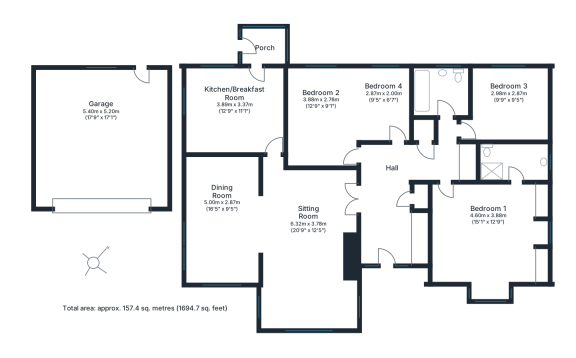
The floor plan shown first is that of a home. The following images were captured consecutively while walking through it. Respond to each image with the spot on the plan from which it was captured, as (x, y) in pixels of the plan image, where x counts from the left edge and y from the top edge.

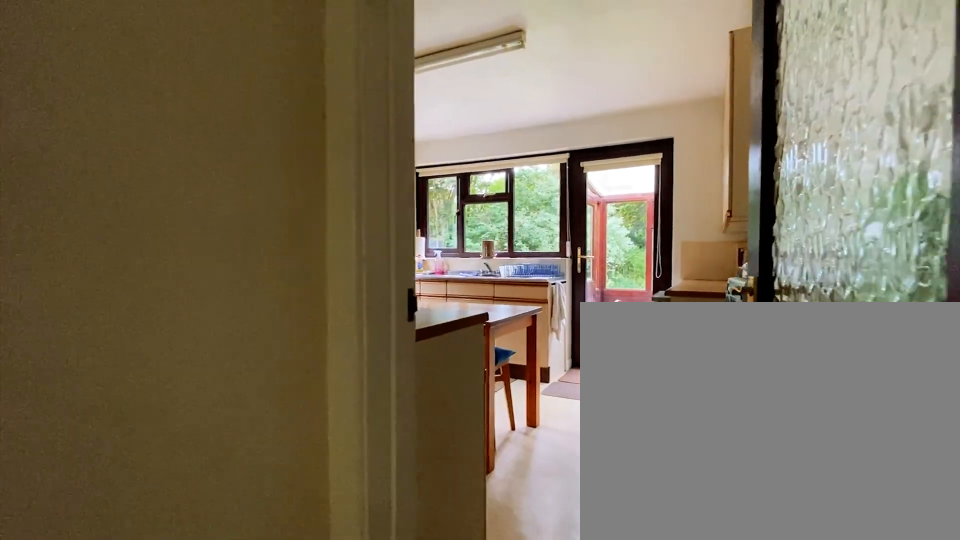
(272, 174)
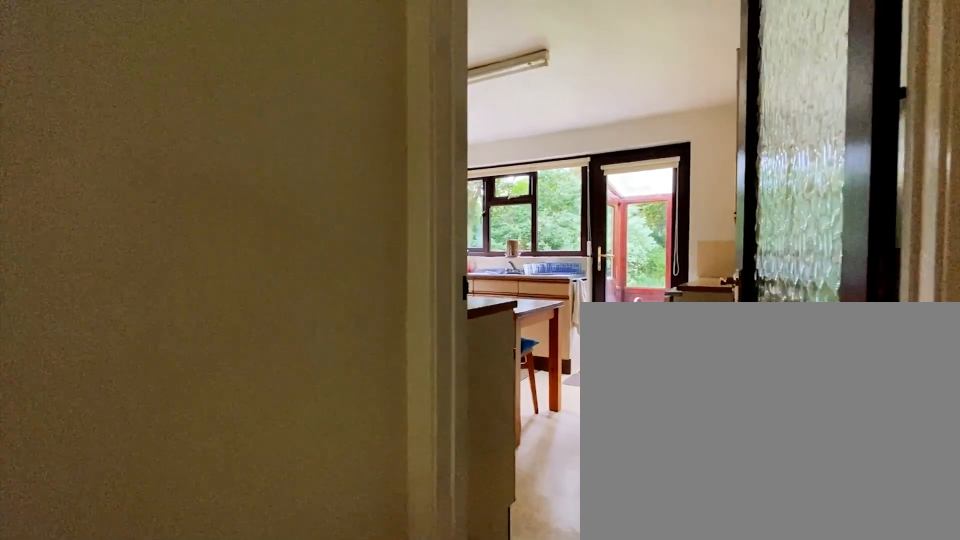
(272, 180)
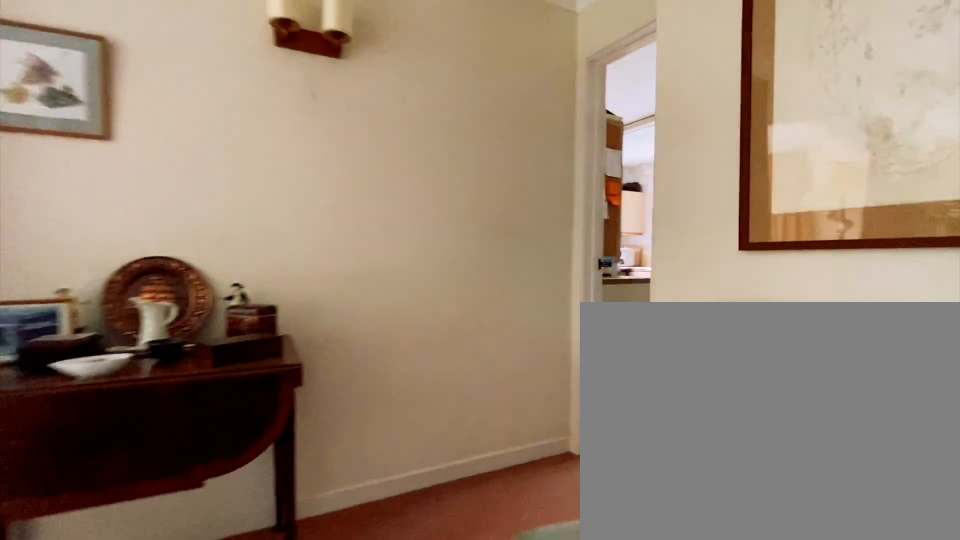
(285, 200)
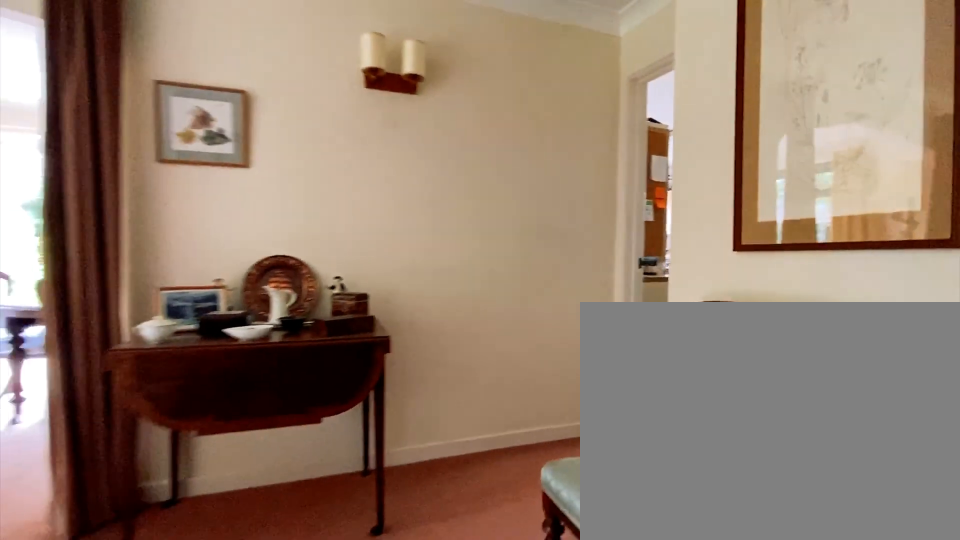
(293, 200)
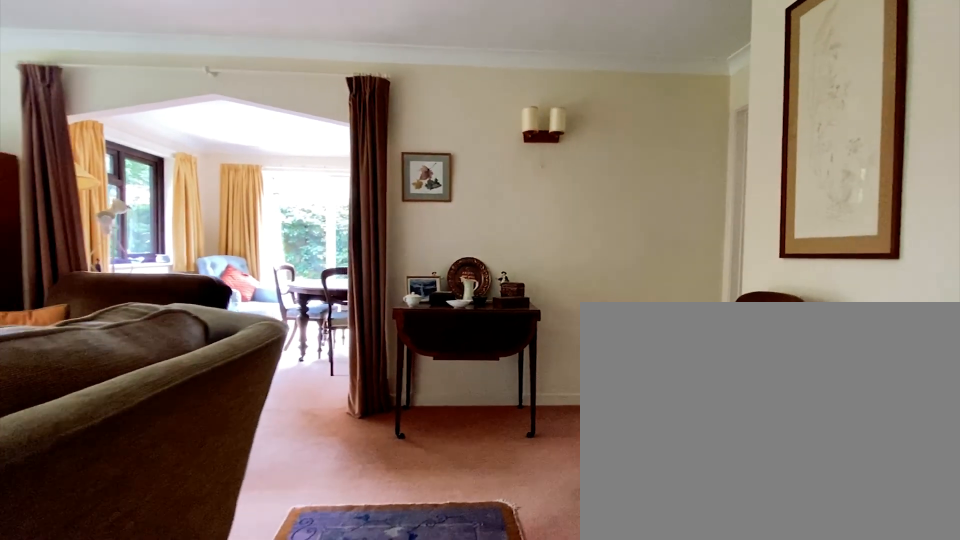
(322, 201)
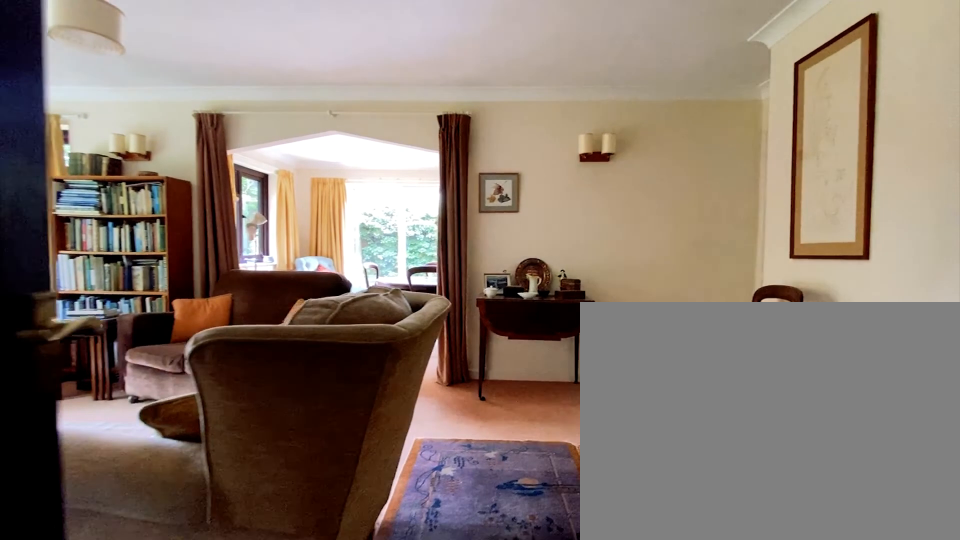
(351, 200)
